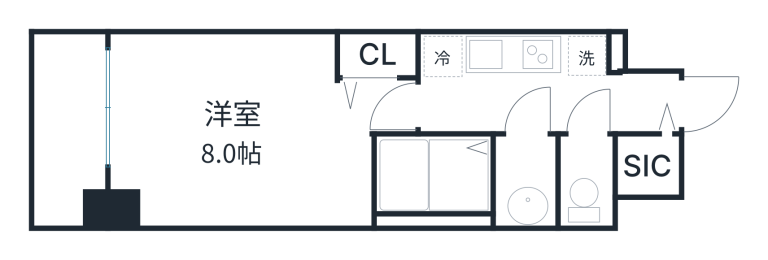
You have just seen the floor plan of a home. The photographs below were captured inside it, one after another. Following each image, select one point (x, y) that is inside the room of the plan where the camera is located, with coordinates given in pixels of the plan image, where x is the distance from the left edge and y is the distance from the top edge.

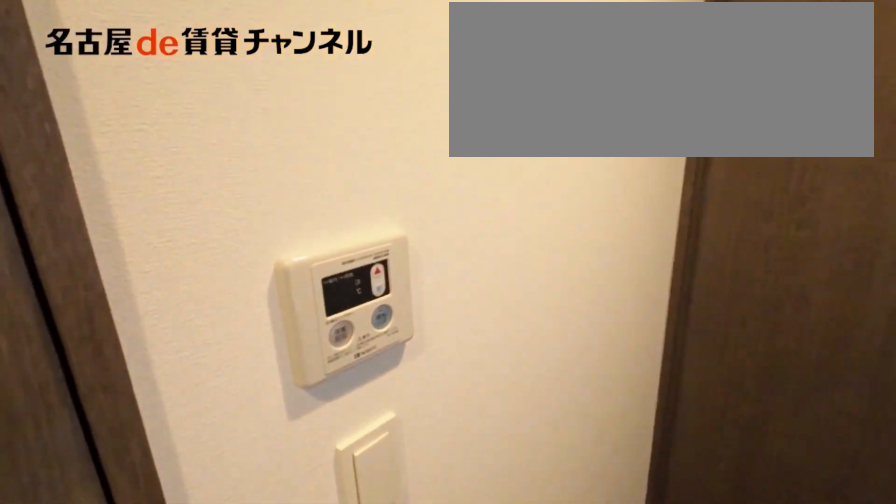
(516, 104)
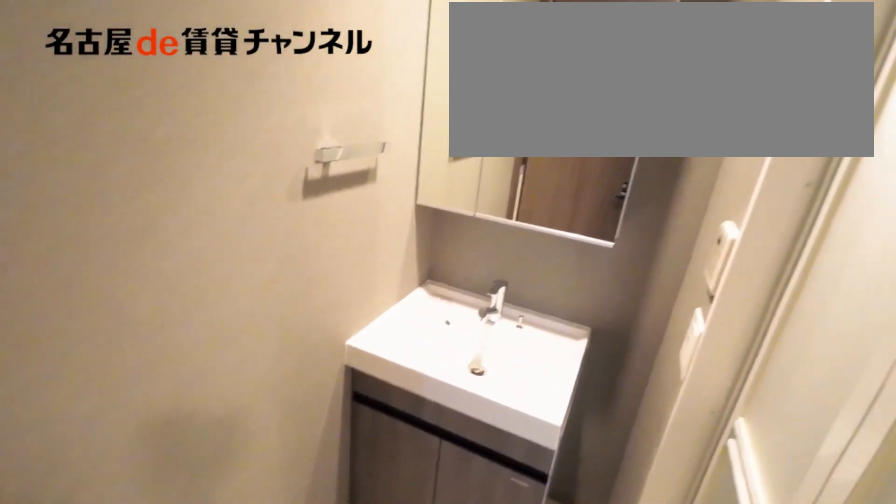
(525, 179)
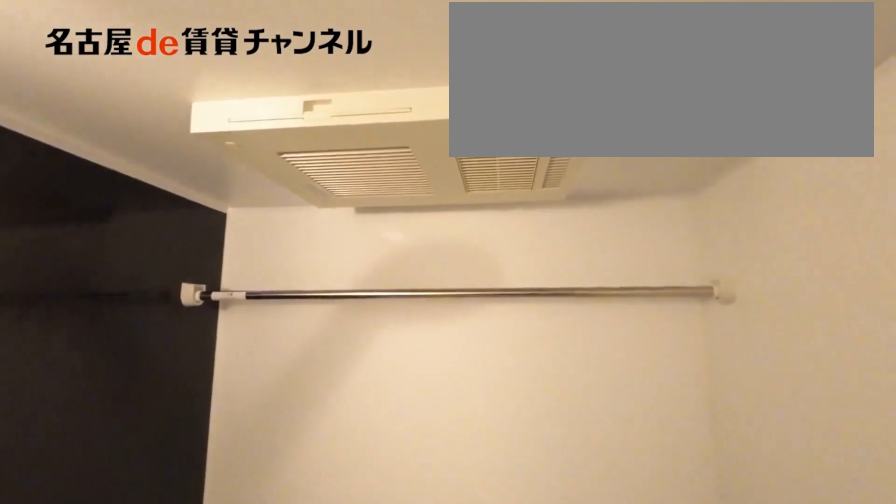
(435, 174)
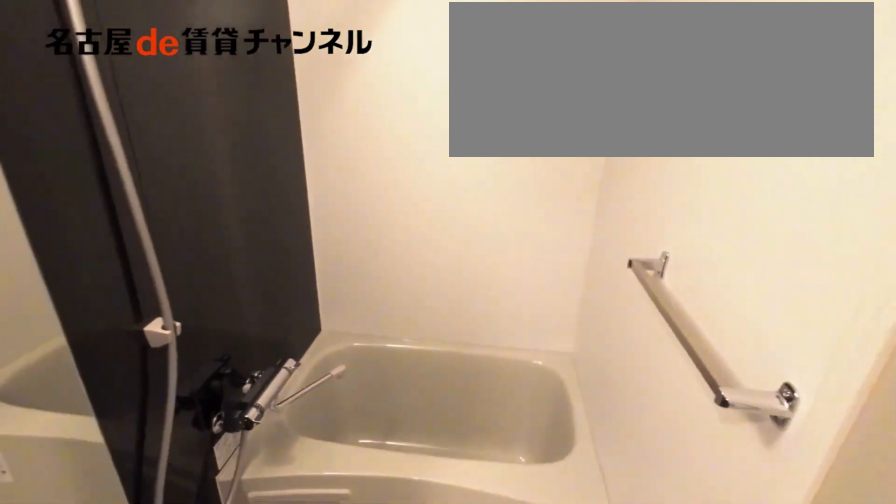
(435, 174)
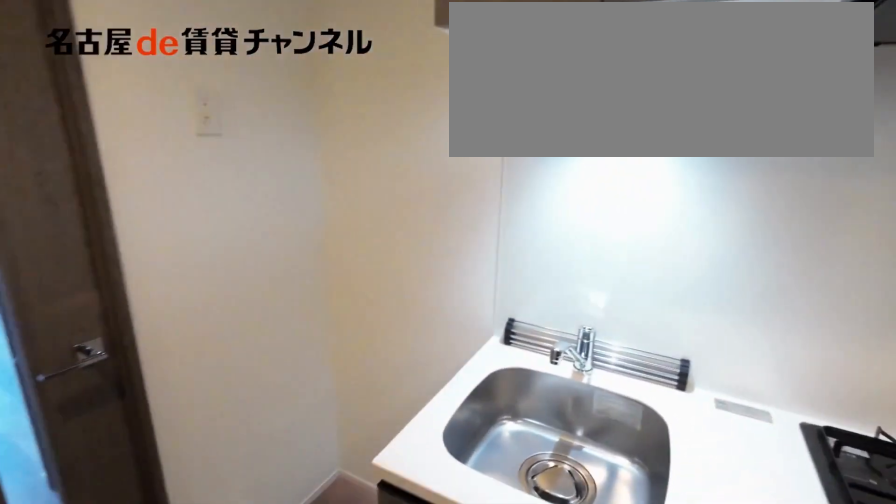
(518, 105)
